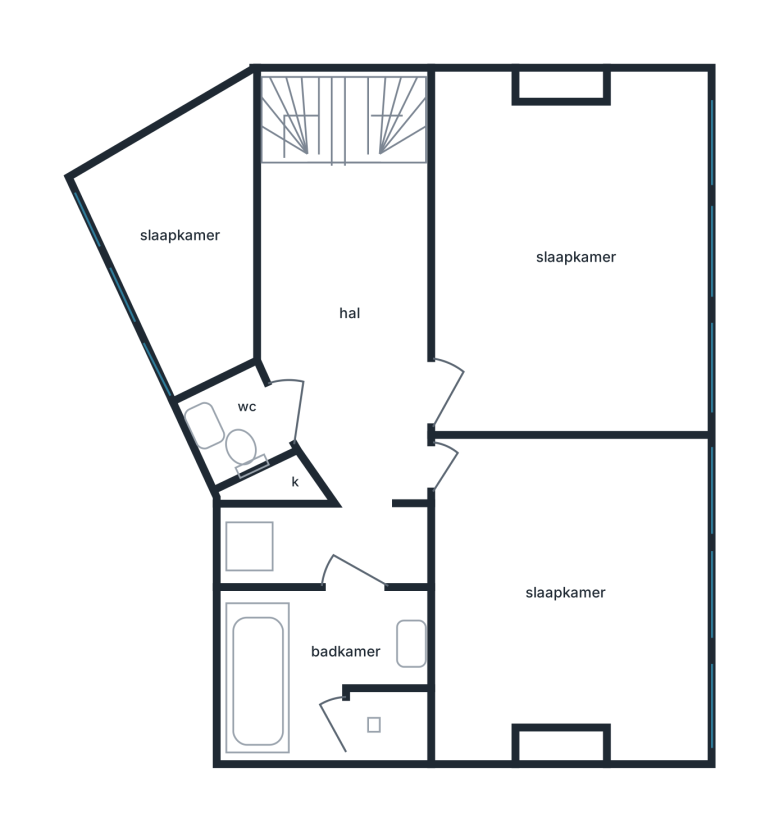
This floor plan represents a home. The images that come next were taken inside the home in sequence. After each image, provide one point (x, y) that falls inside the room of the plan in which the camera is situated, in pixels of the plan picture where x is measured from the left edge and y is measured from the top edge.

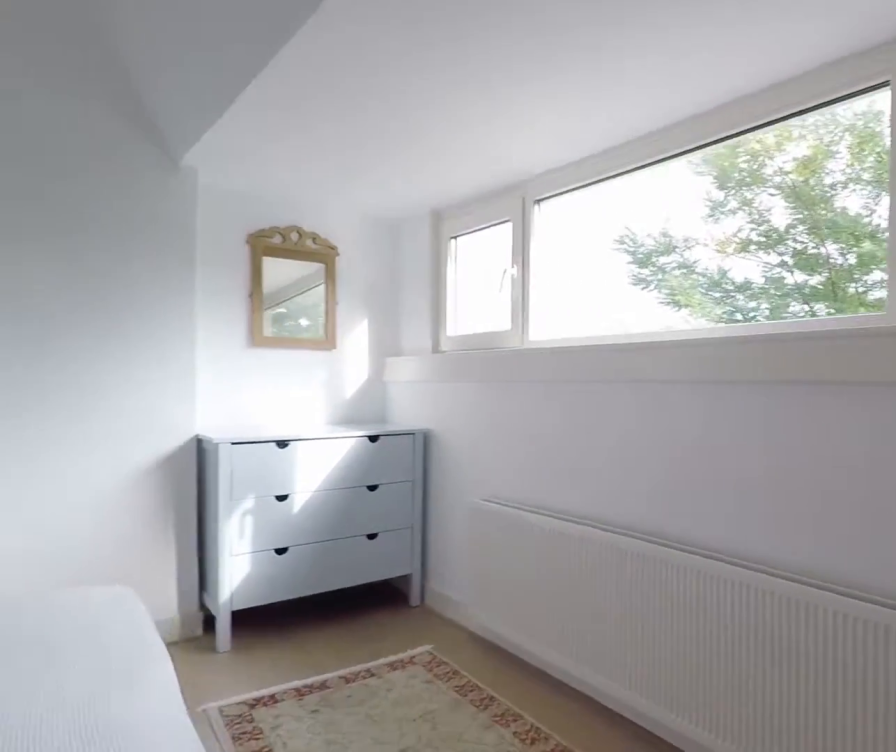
(569, 257)
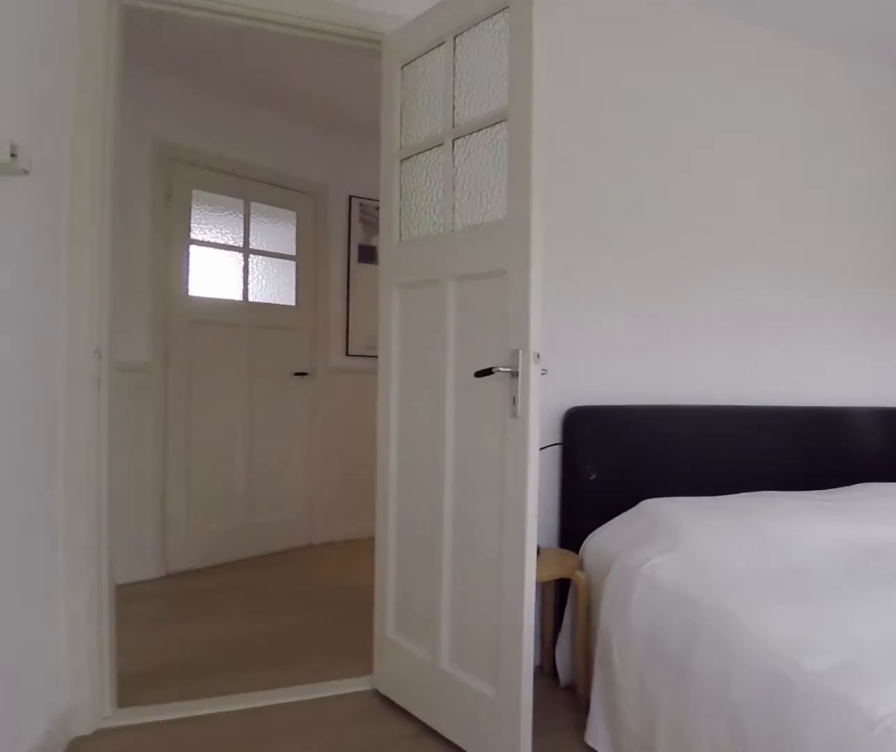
(569, 257)
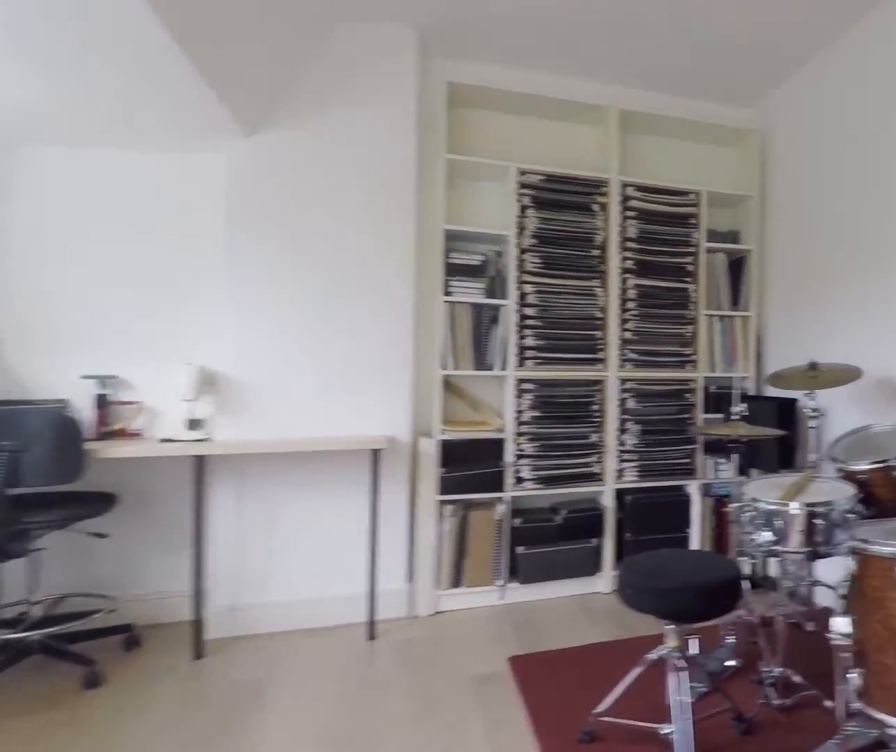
(569, 592)
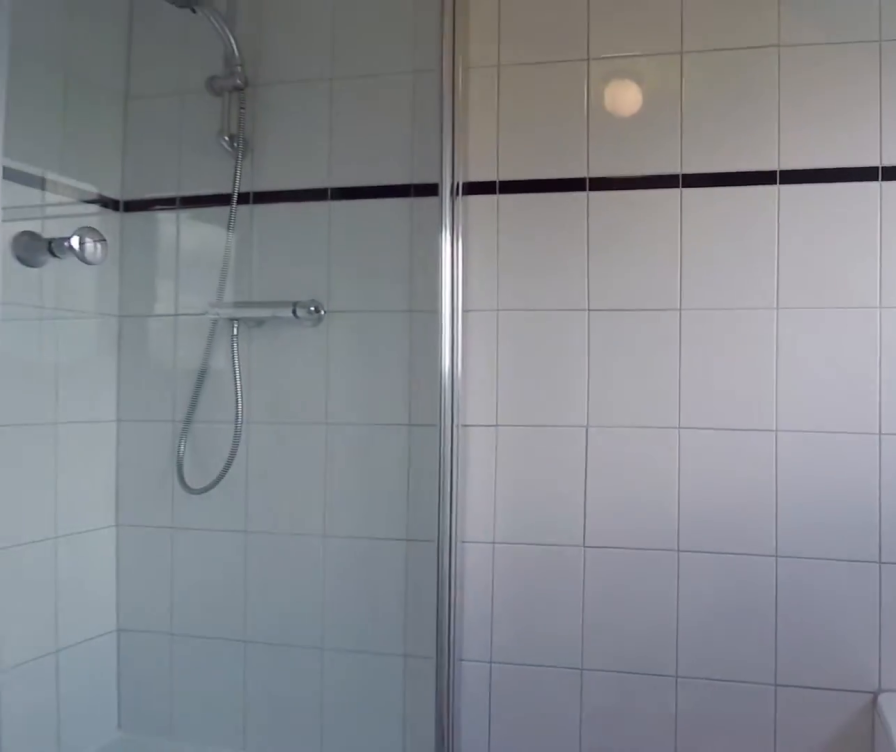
(329, 660)
